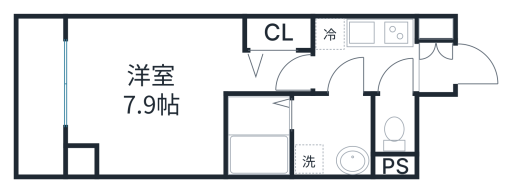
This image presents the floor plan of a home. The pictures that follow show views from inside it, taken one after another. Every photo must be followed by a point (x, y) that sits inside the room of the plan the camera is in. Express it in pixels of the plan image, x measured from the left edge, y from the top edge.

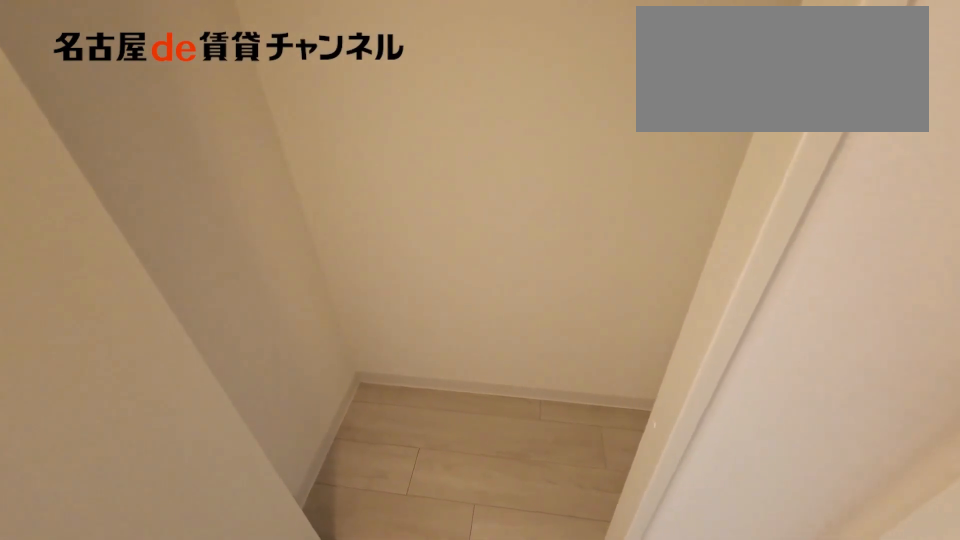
(279, 33)
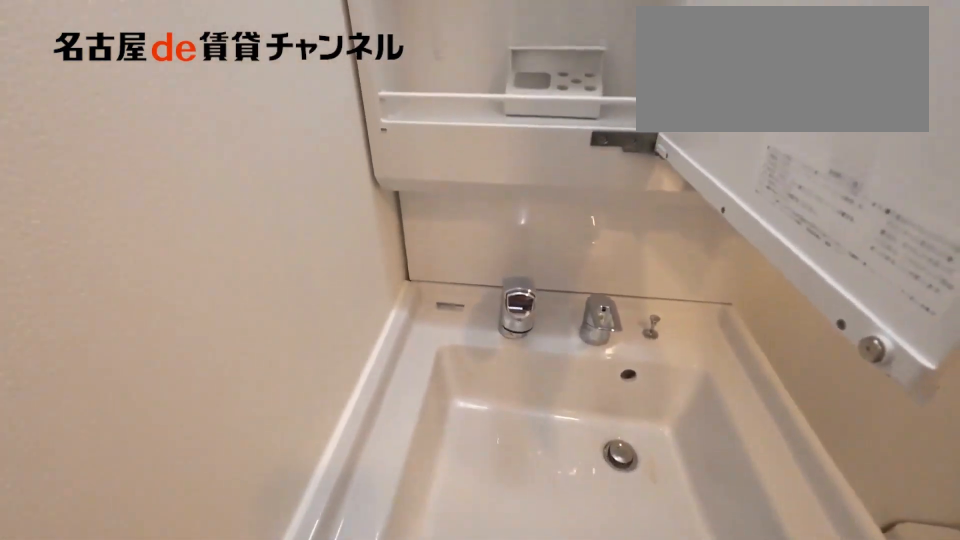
(331, 134)
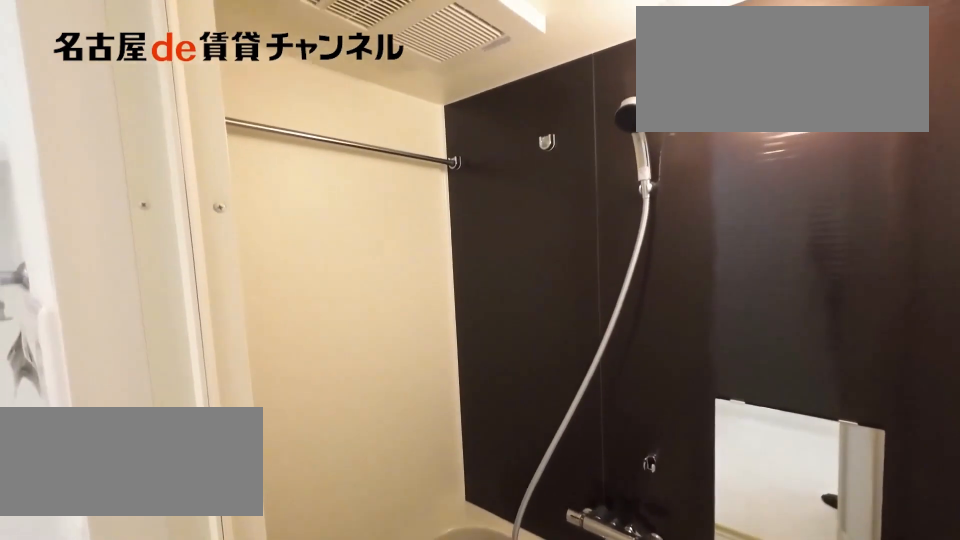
(259, 136)
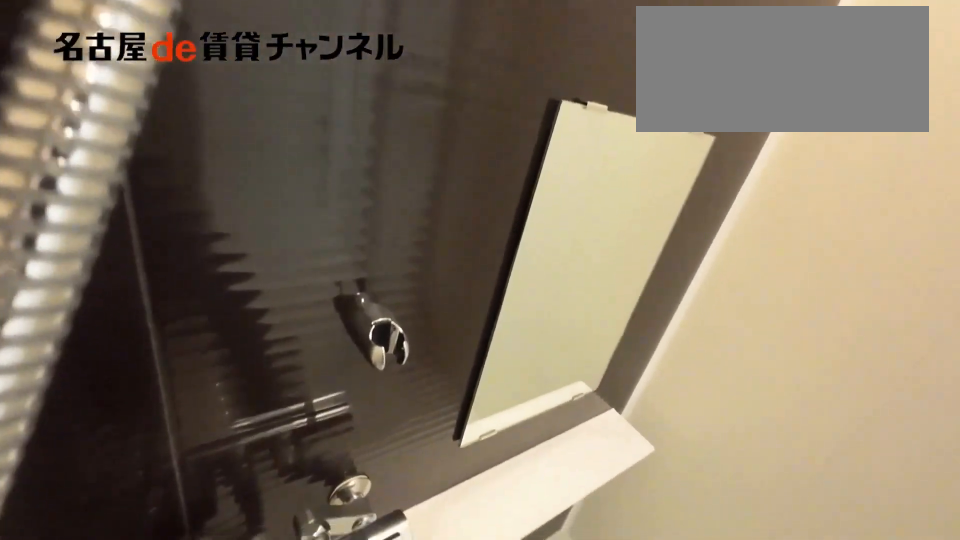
(259, 136)
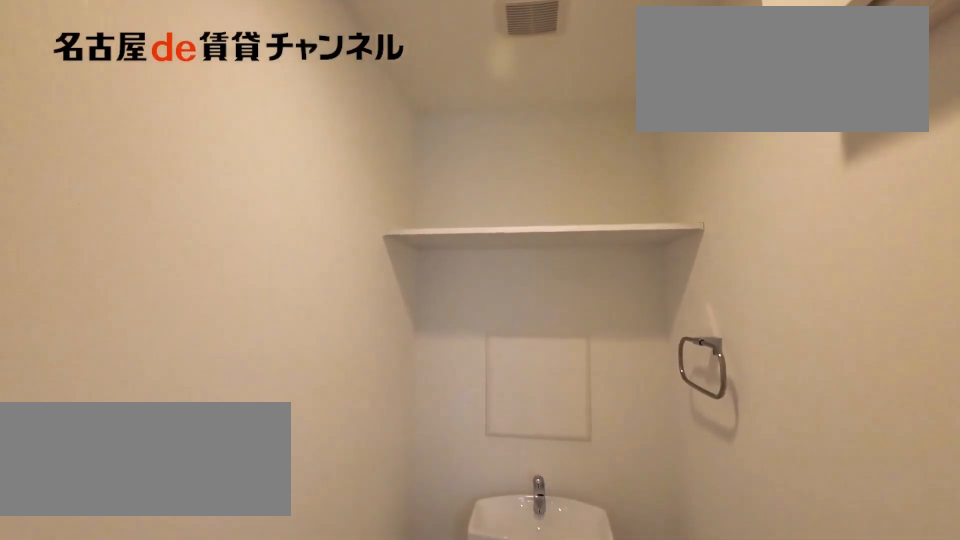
(394, 136)
